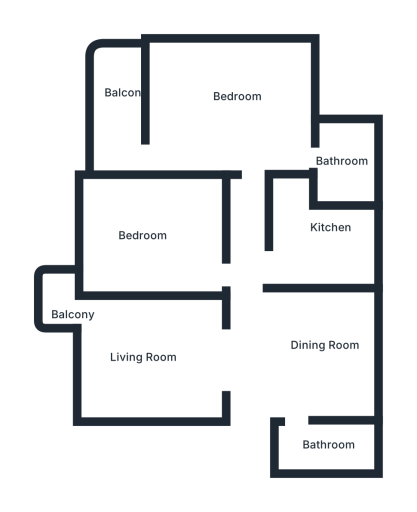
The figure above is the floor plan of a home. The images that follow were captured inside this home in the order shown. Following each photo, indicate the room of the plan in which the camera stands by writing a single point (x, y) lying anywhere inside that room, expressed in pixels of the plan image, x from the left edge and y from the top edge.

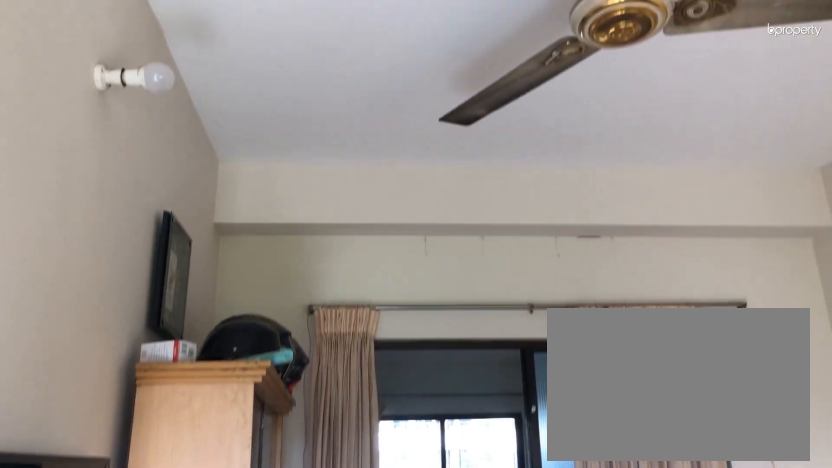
(143, 353)
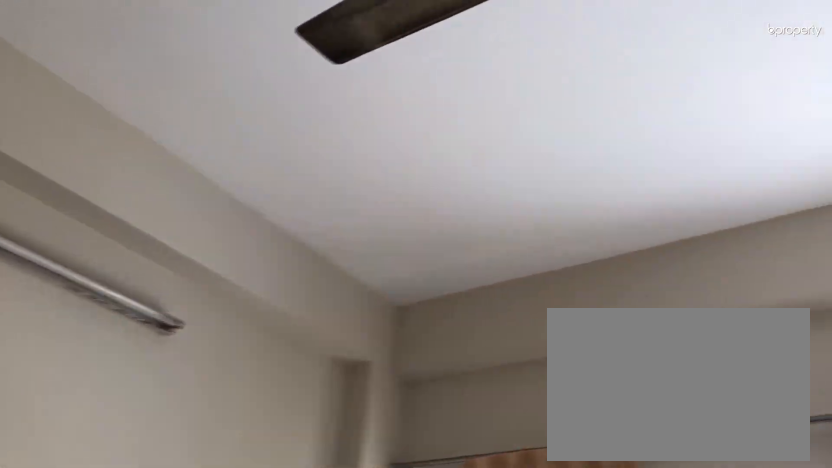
(143, 353)
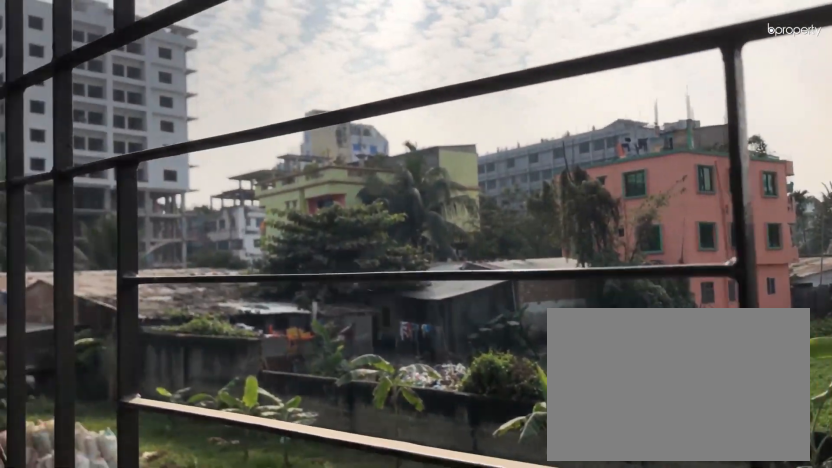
(57, 296)
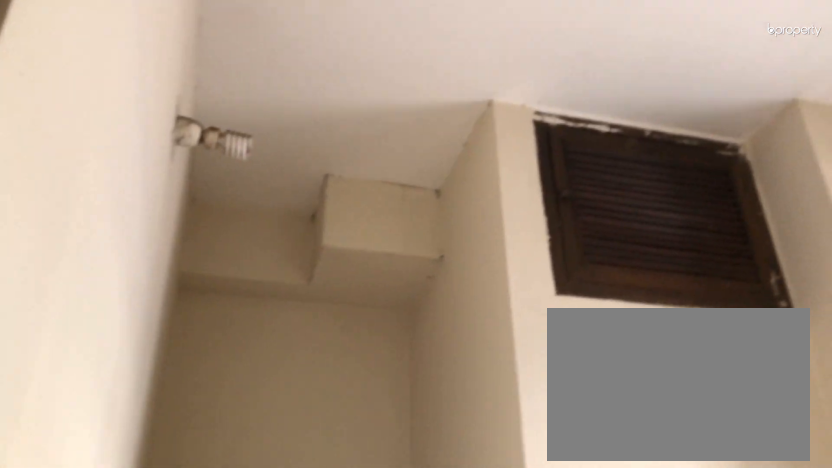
(308, 254)
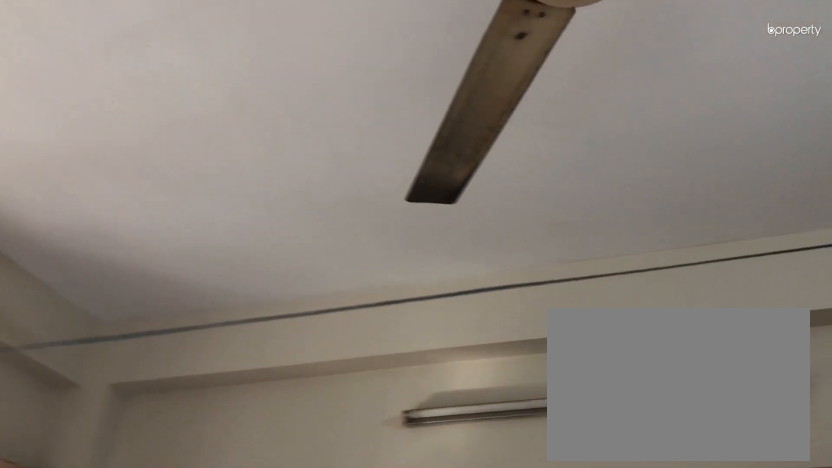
(231, 102)
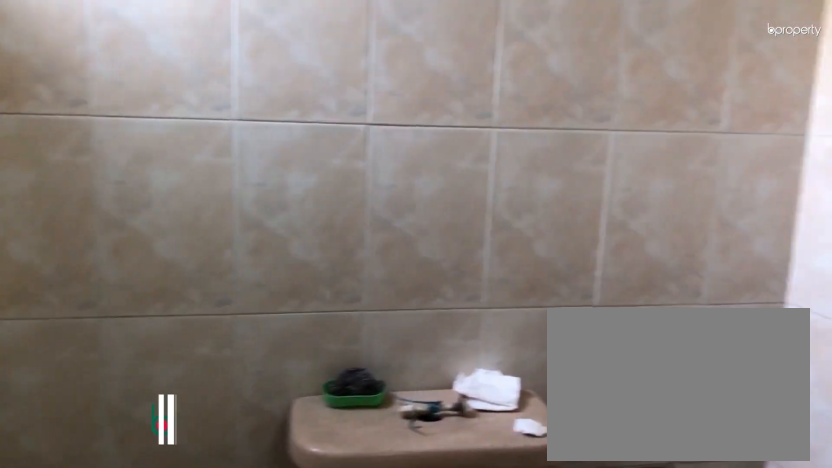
(346, 163)
